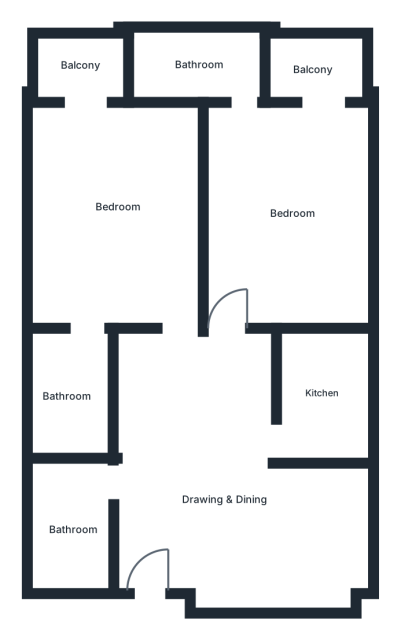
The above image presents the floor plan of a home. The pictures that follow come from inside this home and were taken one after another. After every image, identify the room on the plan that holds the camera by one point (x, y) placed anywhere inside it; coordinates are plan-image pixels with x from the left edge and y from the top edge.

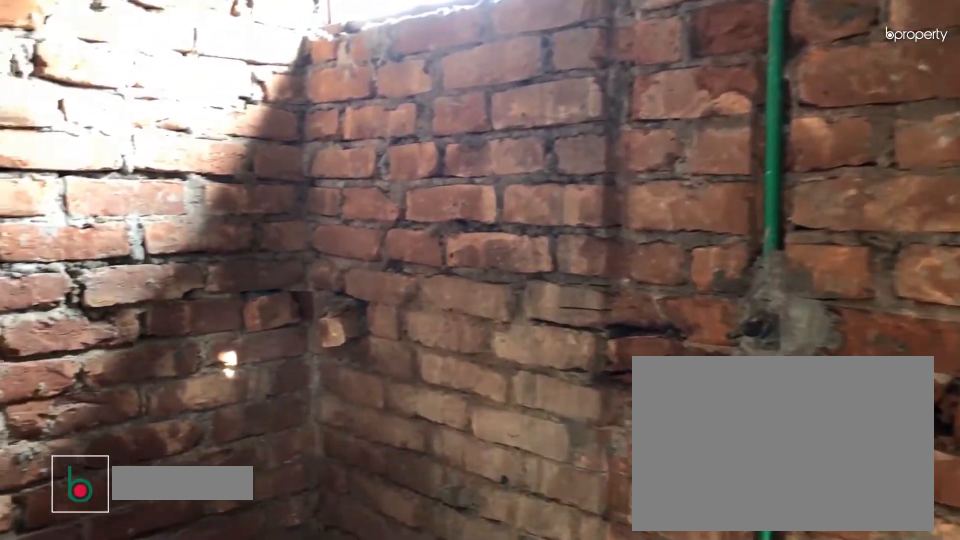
(201, 63)
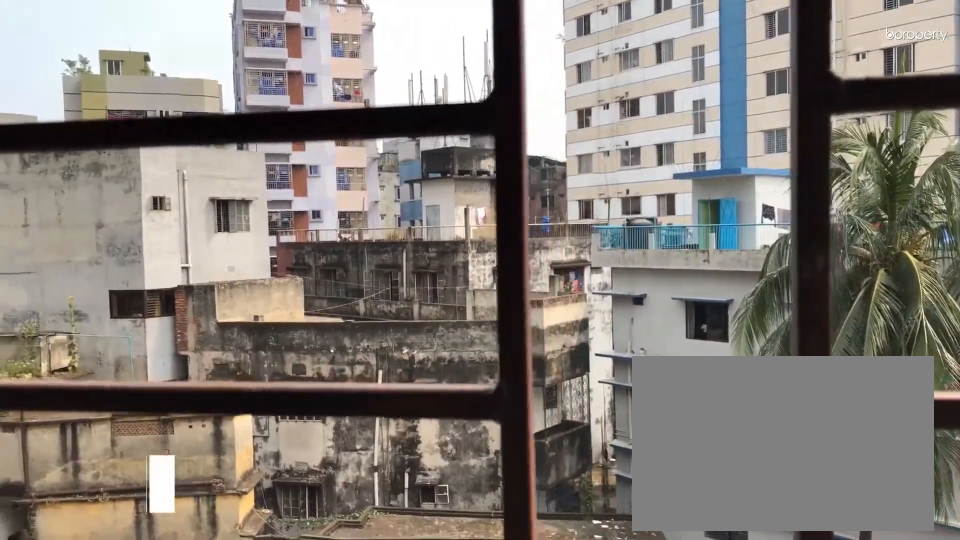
(313, 73)
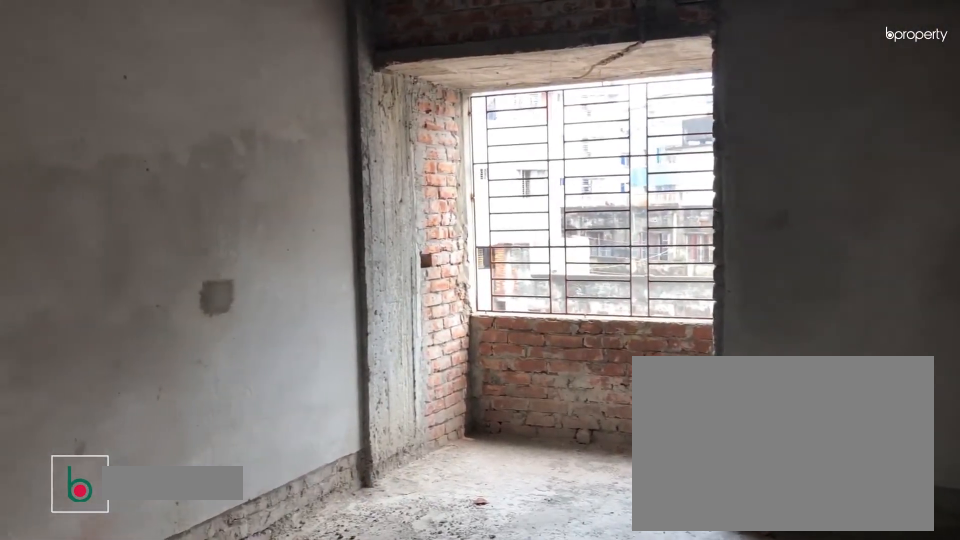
(120, 207)
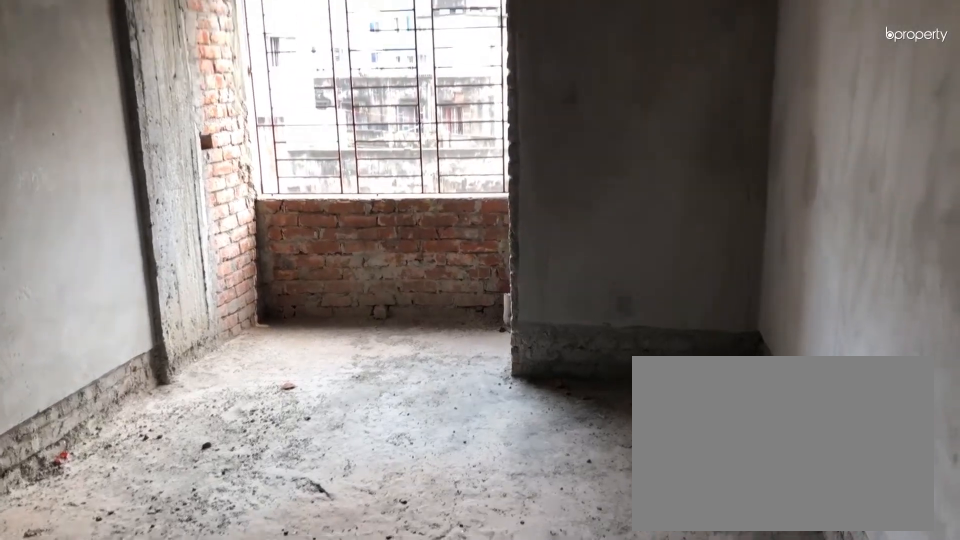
(120, 207)
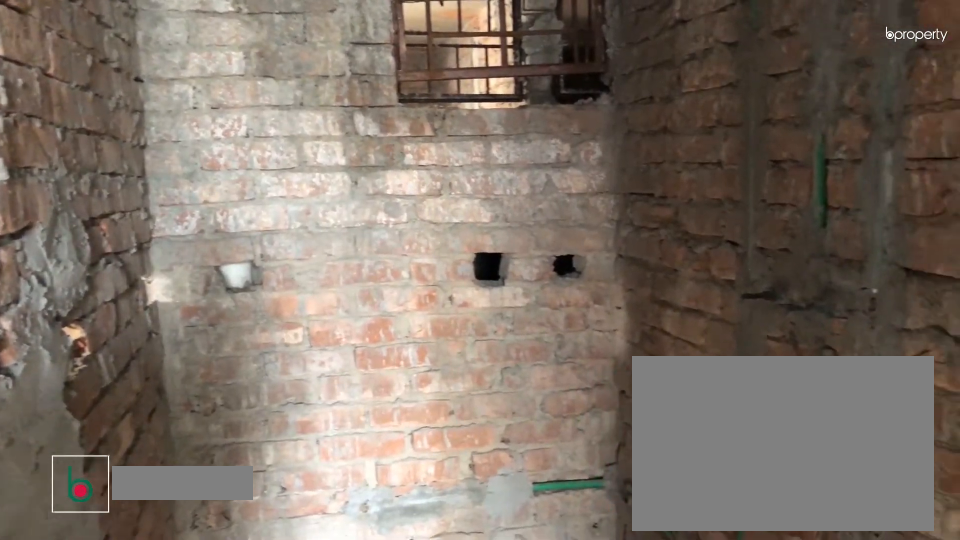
(66, 395)
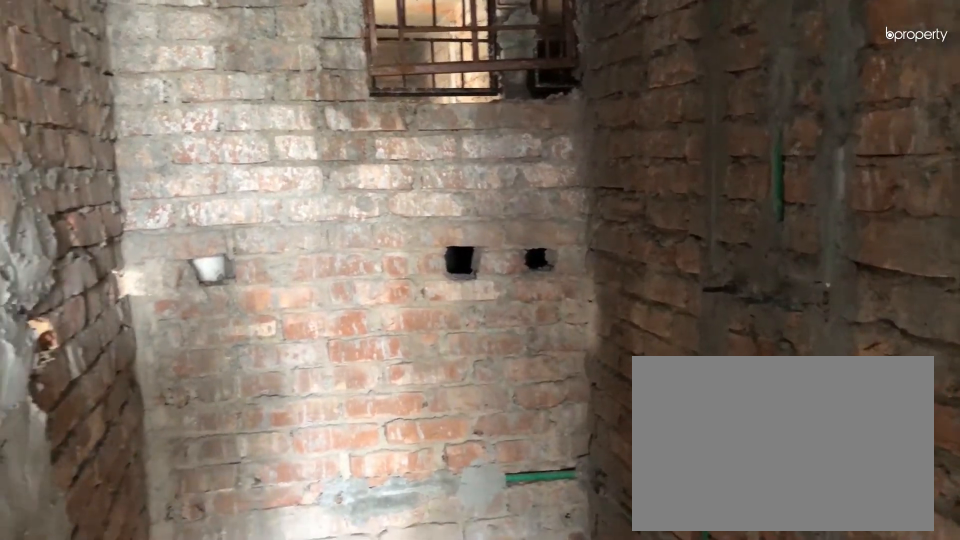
(66, 395)
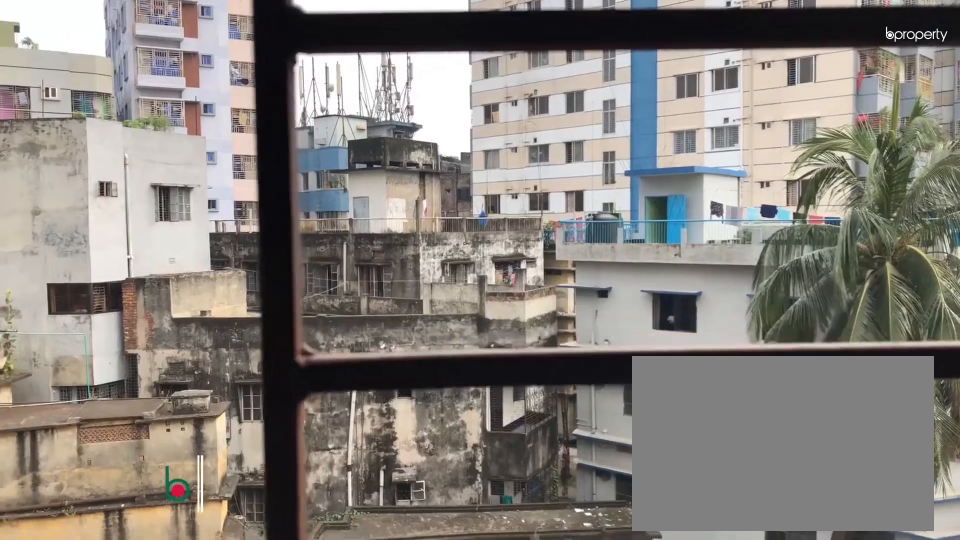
(76, 68)
